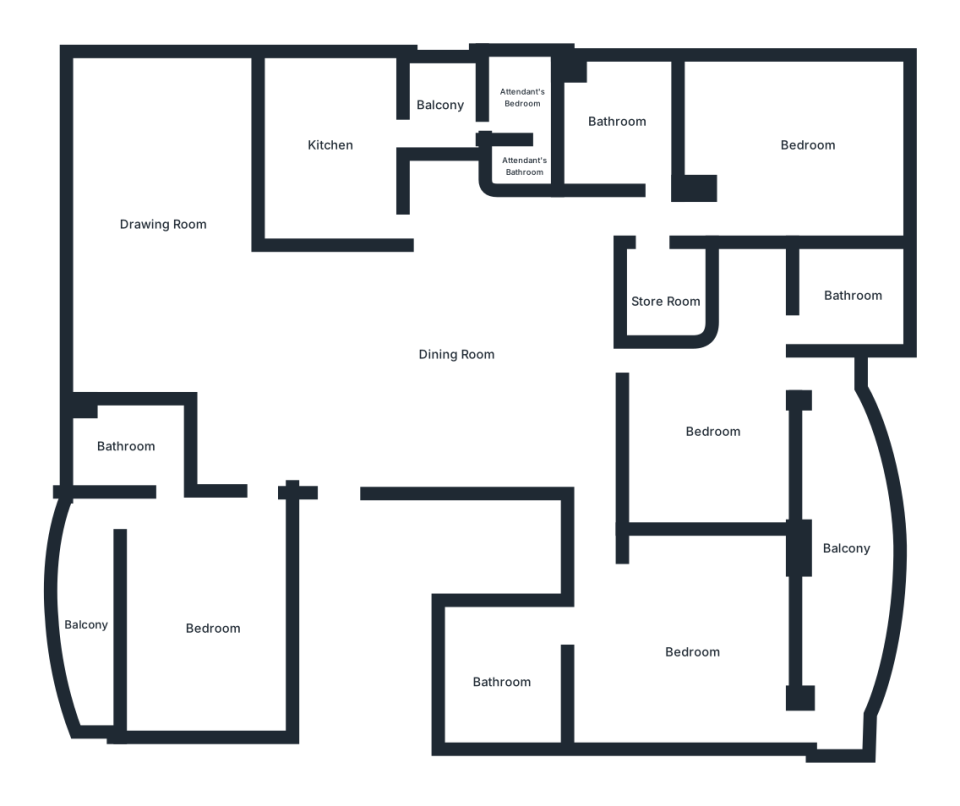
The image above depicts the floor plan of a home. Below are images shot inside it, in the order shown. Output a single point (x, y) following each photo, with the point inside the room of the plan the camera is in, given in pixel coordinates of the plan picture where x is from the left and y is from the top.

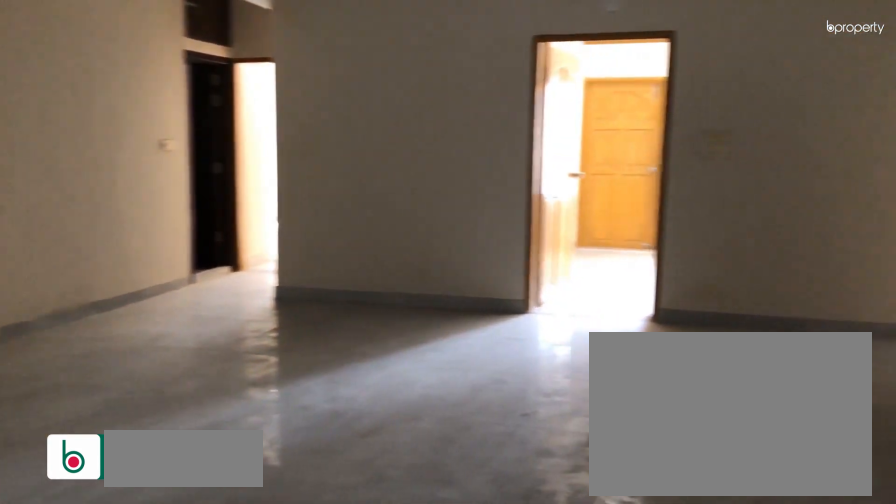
(457, 353)
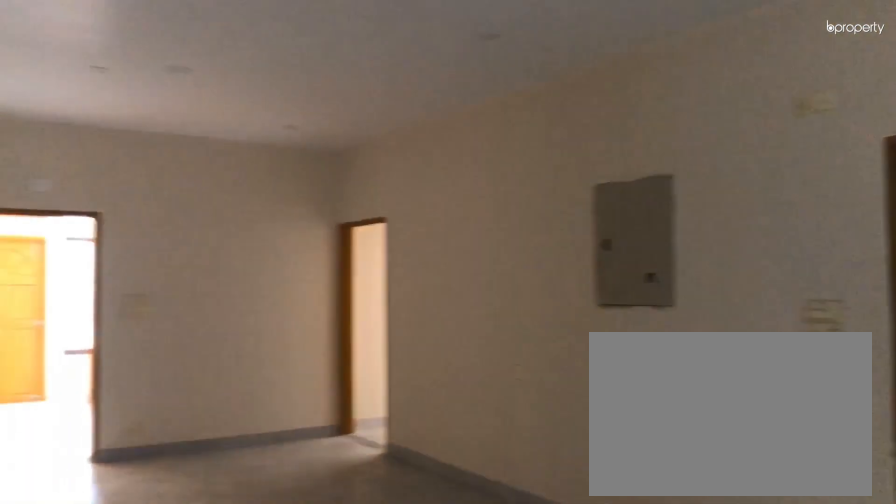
(457, 353)
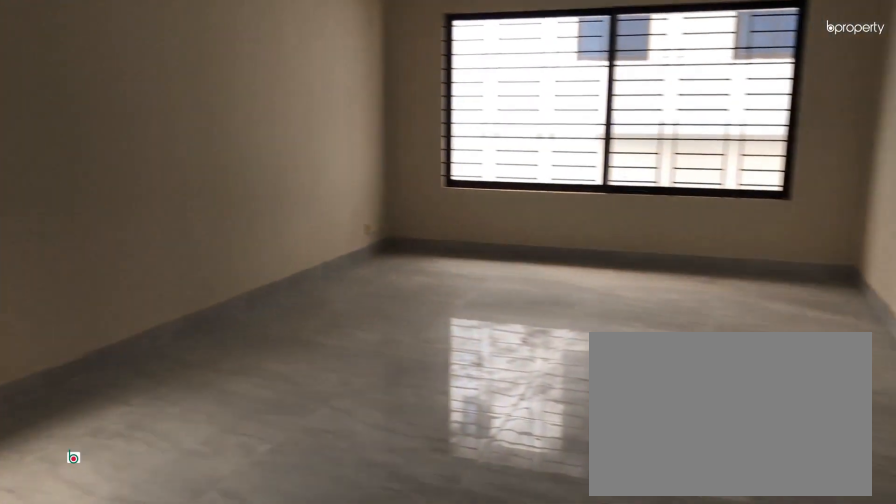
(159, 195)
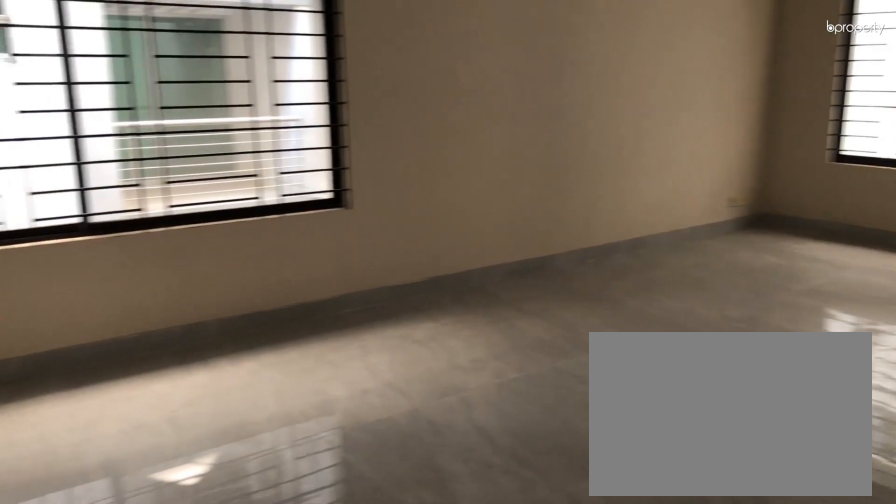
(159, 195)
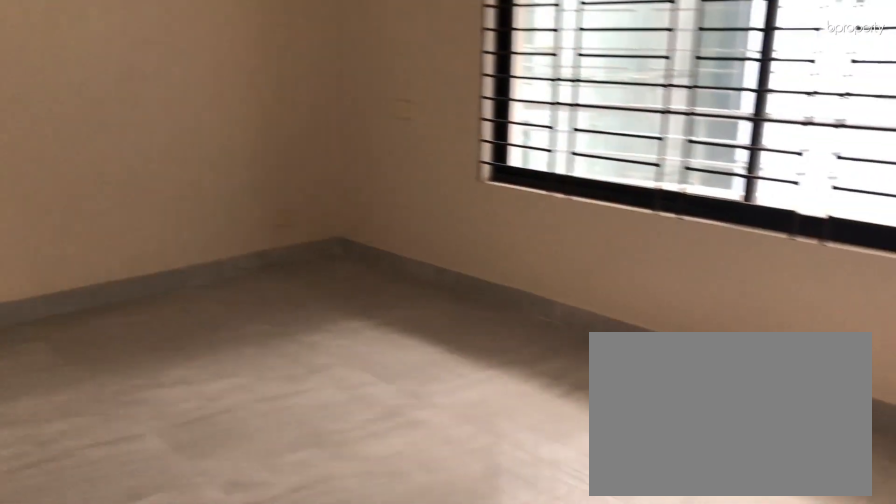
(204, 630)
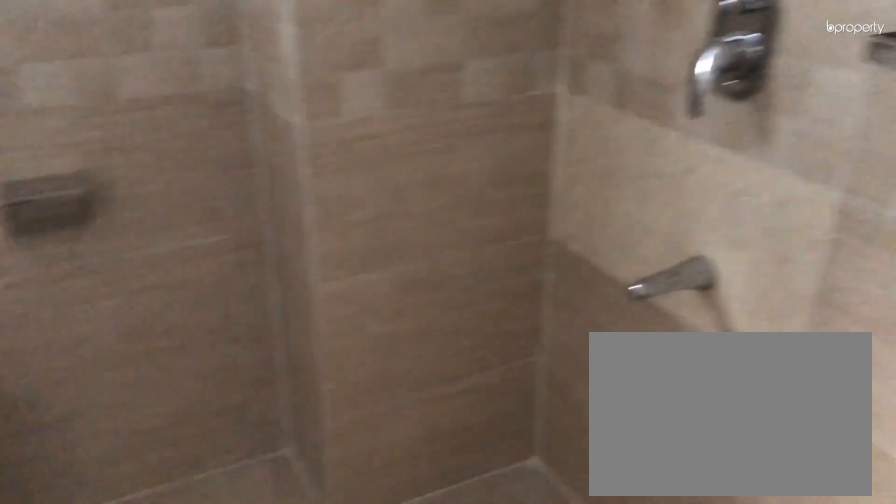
(129, 444)
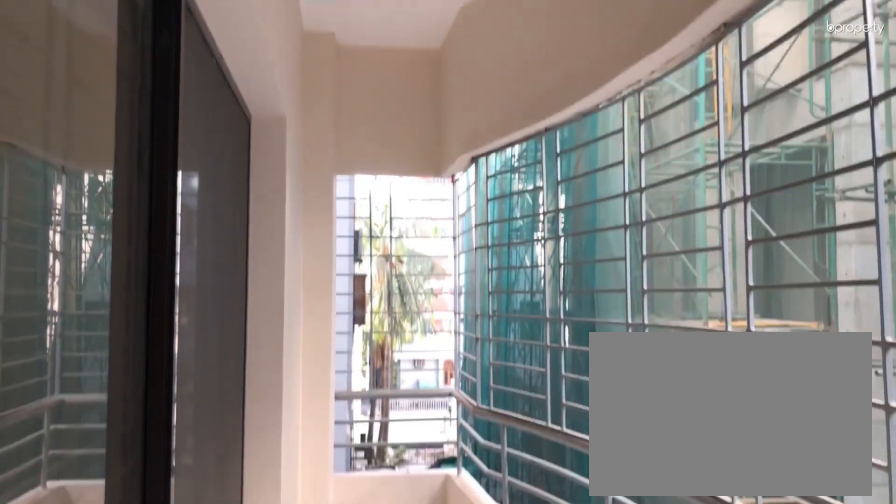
(90, 624)
